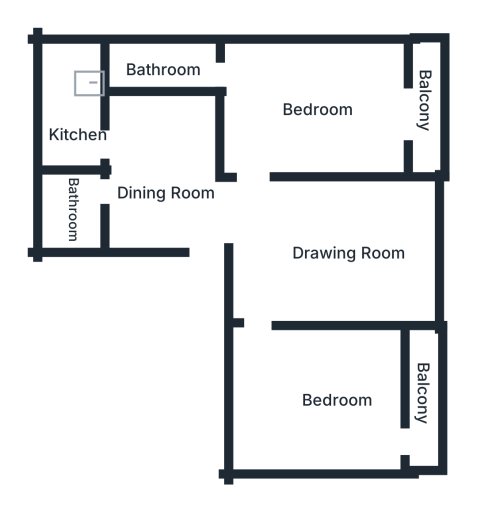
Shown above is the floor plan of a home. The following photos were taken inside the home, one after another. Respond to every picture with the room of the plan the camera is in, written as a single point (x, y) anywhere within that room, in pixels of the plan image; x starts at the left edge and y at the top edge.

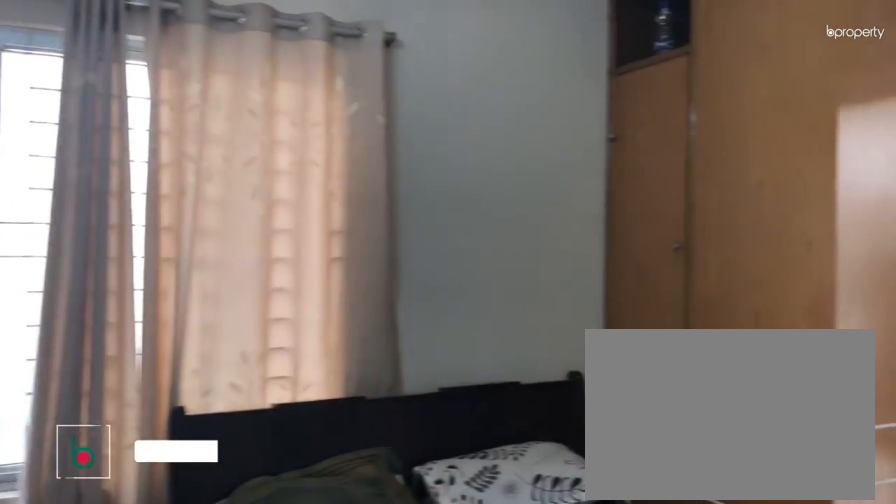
(321, 113)
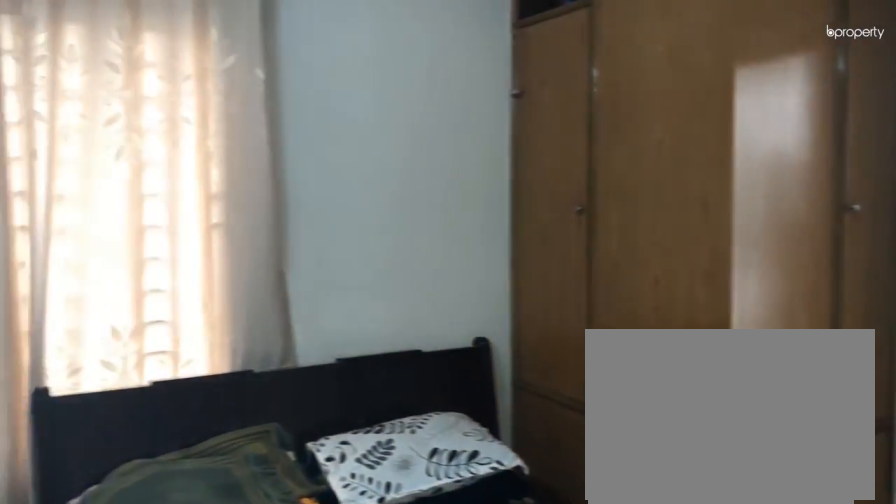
(321, 113)
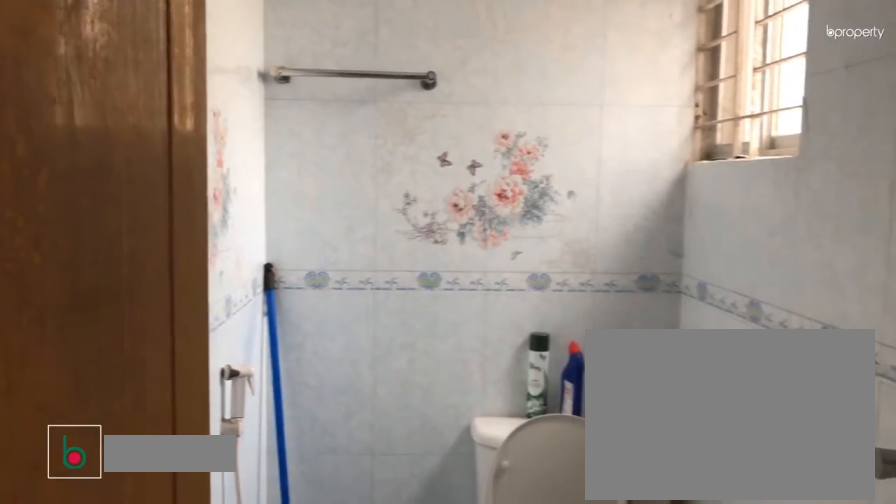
(158, 69)
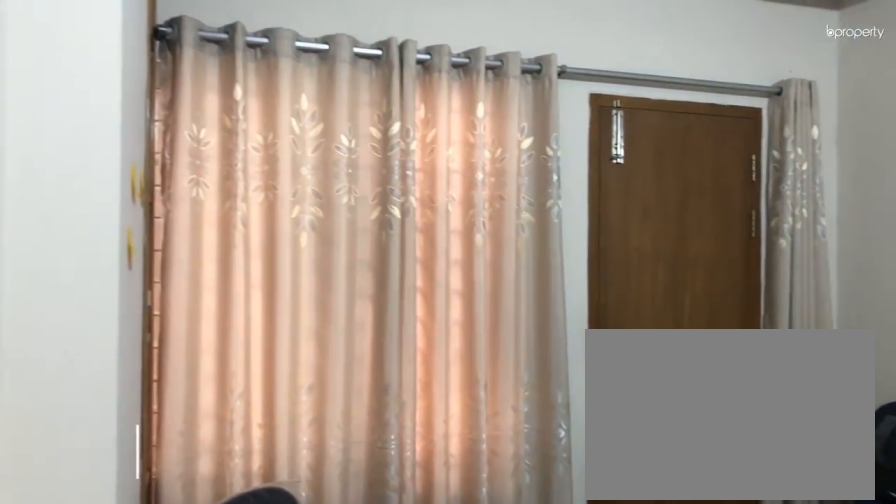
(339, 401)
